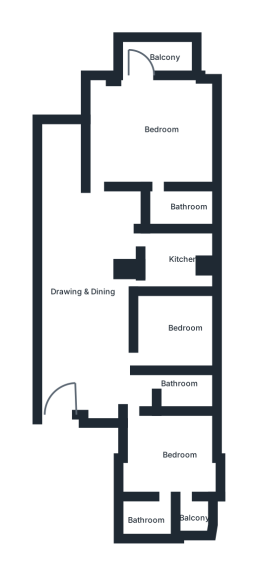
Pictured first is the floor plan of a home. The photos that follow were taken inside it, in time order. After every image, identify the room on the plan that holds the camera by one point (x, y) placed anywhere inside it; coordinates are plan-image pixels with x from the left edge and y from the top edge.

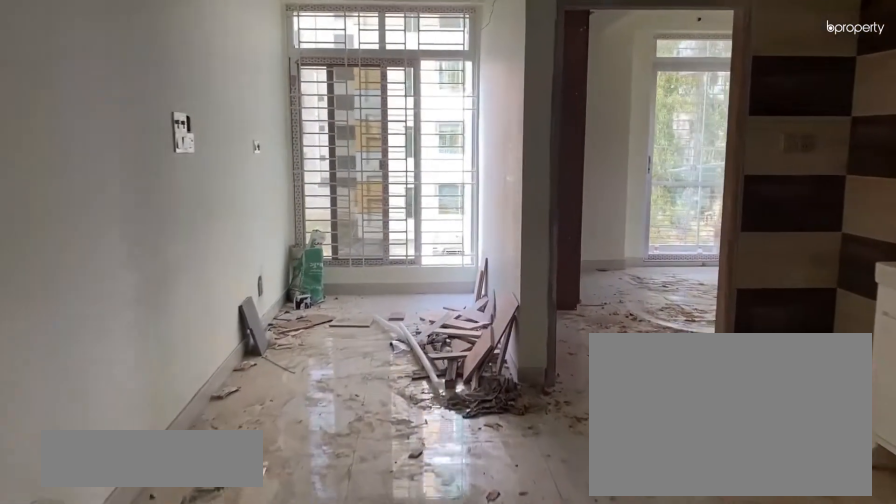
(86, 318)
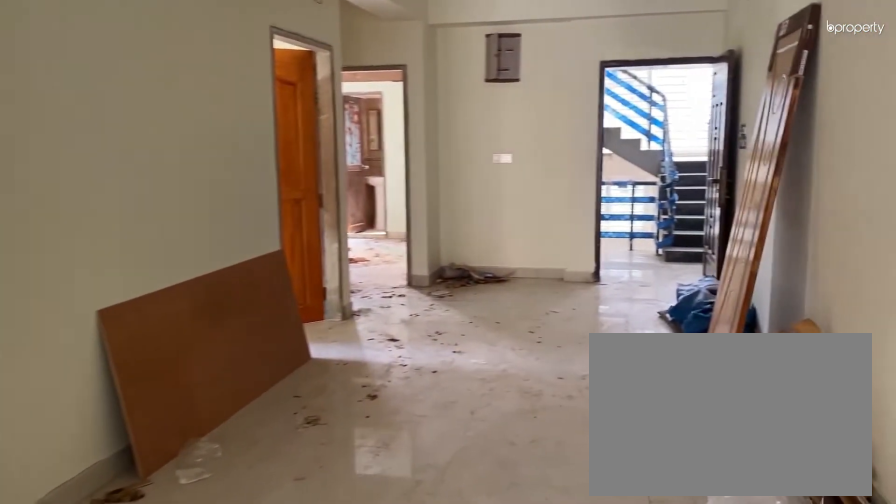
(86, 318)
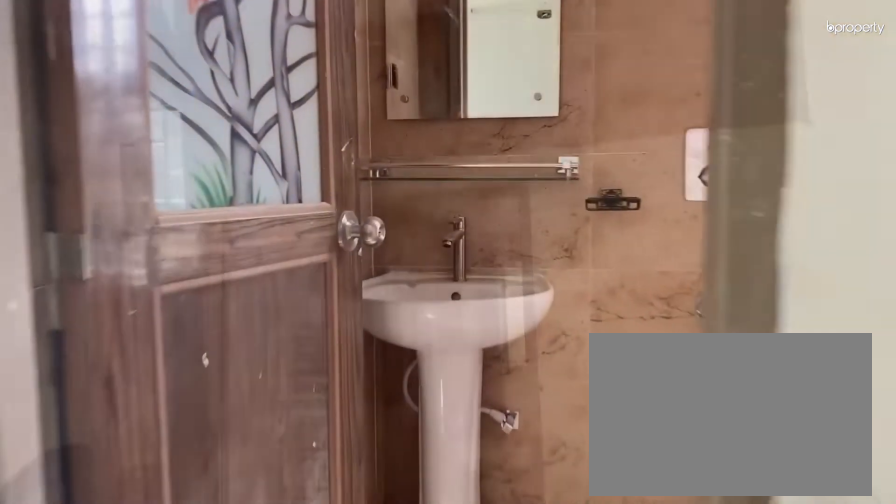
(153, 523)
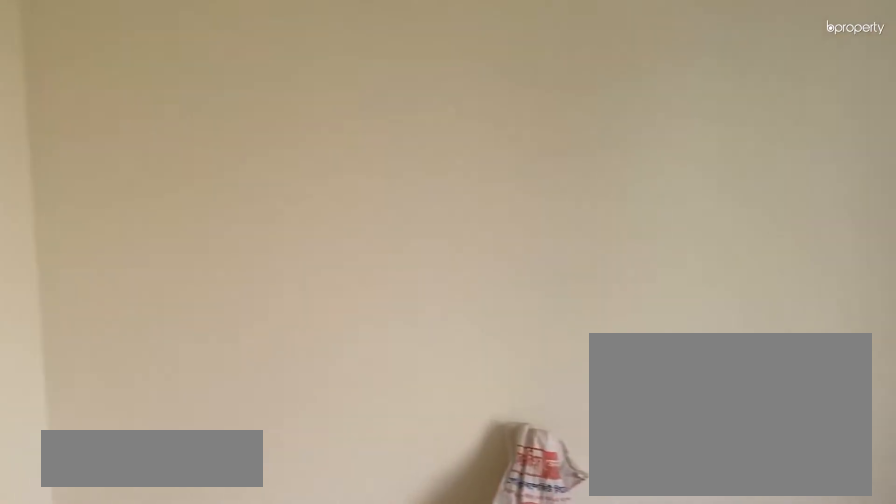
(167, 326)
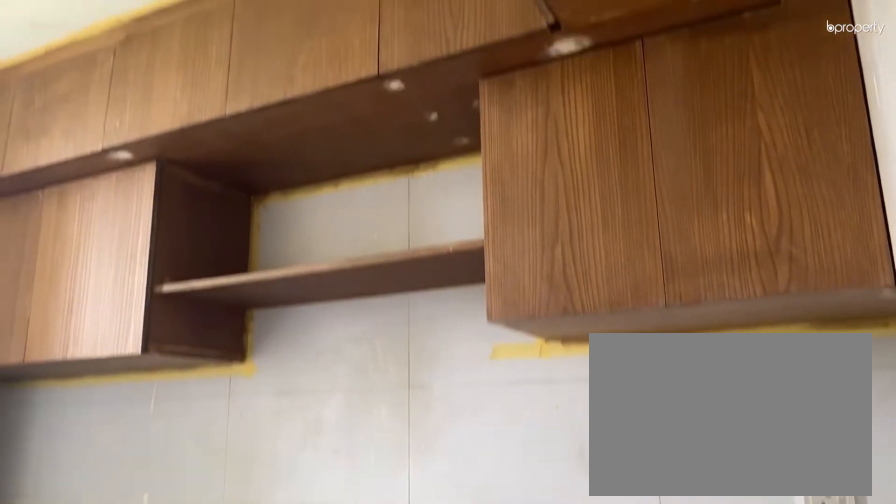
(173, 254)
